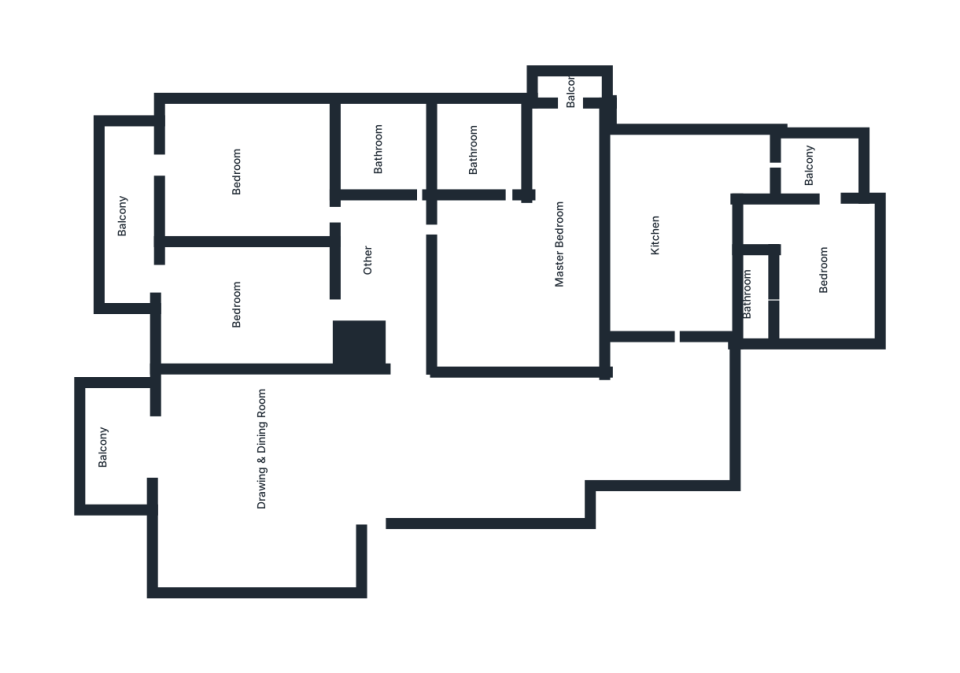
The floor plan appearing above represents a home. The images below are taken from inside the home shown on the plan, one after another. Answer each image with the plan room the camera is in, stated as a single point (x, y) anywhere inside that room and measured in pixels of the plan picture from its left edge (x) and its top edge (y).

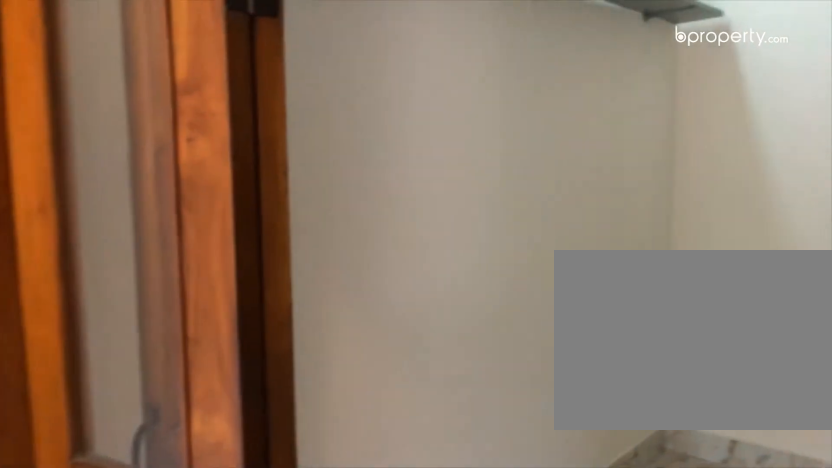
(817, 268)
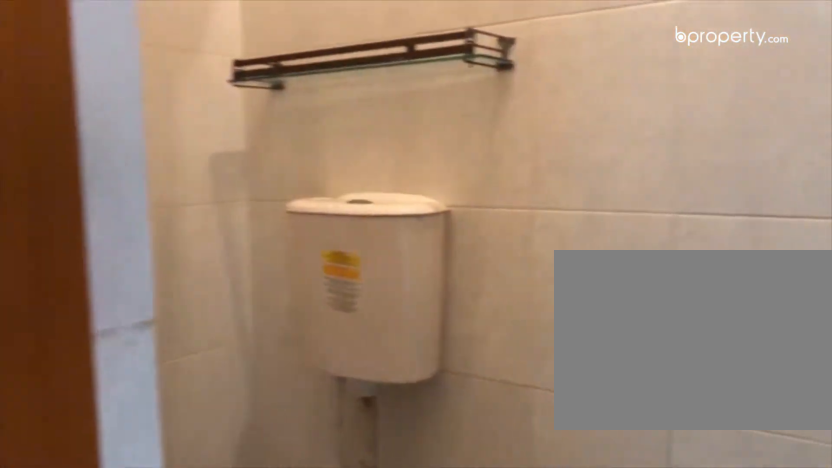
(754, 291)
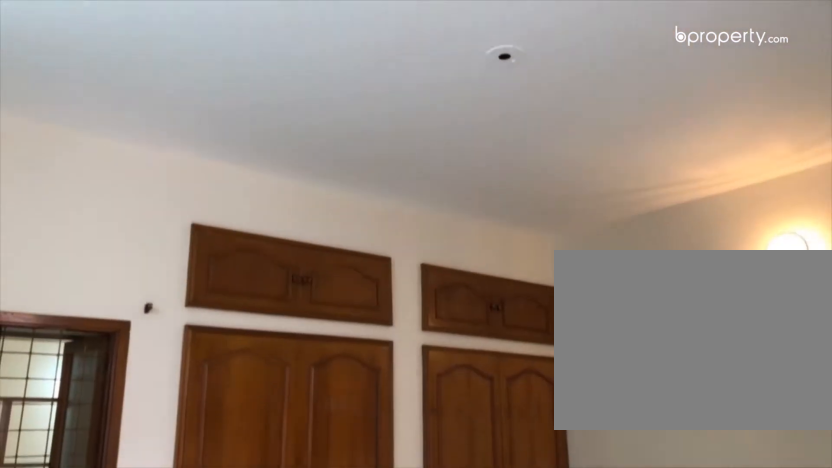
(529, 279)
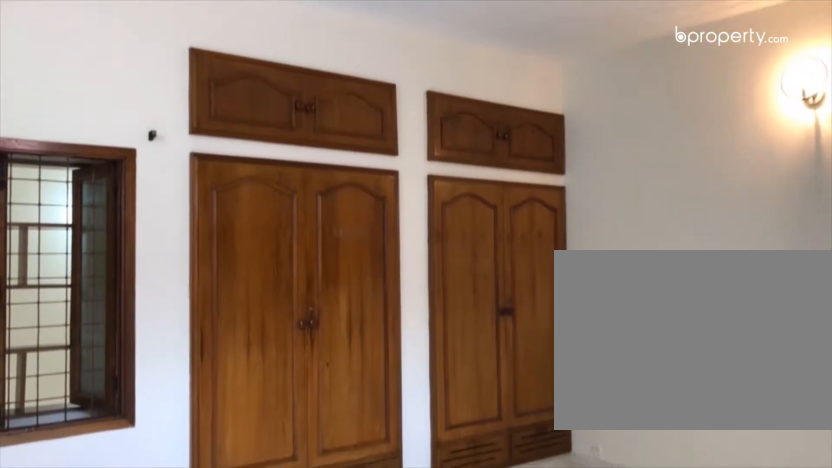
(529, 279)
